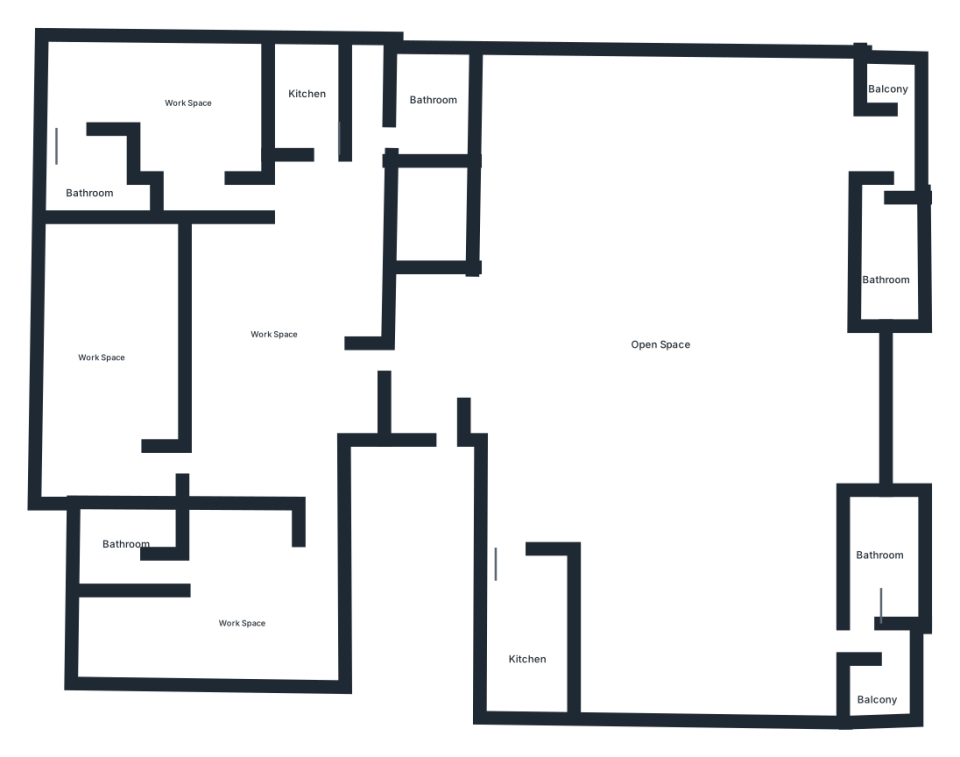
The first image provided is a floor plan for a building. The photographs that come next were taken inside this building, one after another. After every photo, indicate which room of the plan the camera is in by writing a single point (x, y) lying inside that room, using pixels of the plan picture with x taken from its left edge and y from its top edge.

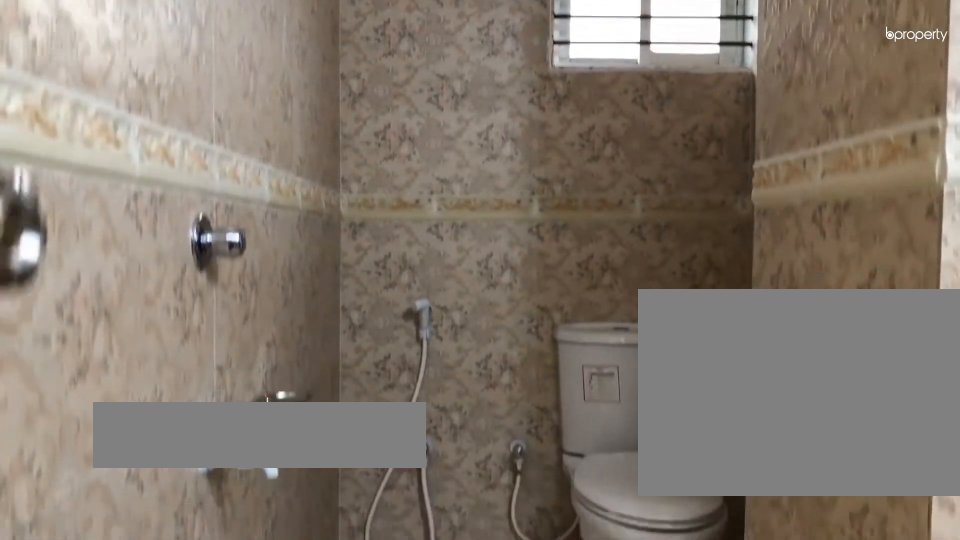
(120, 553)
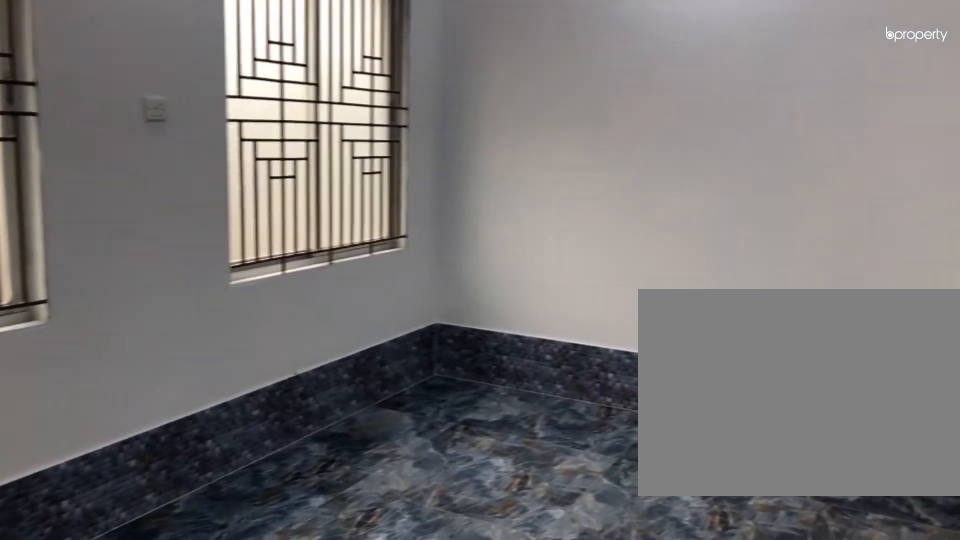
(124, 340)
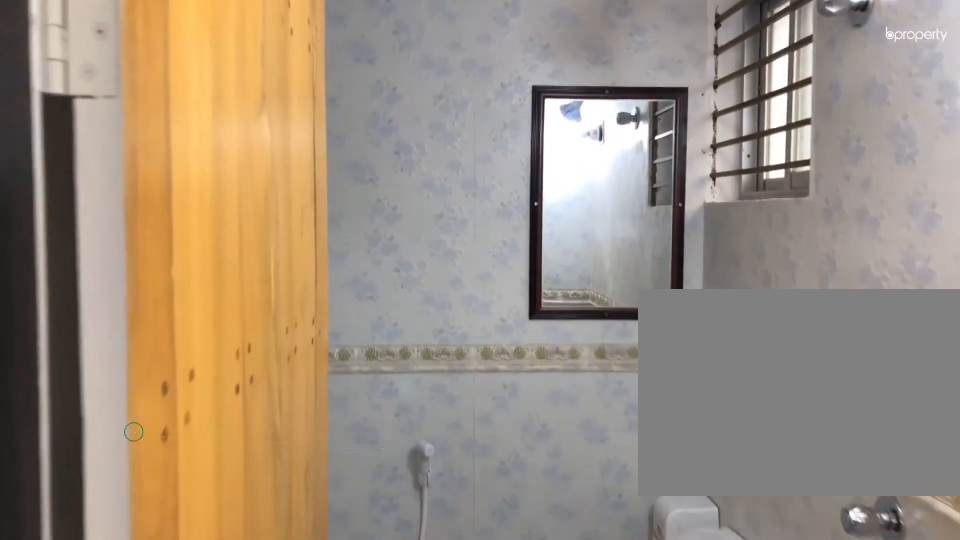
(100, 182)
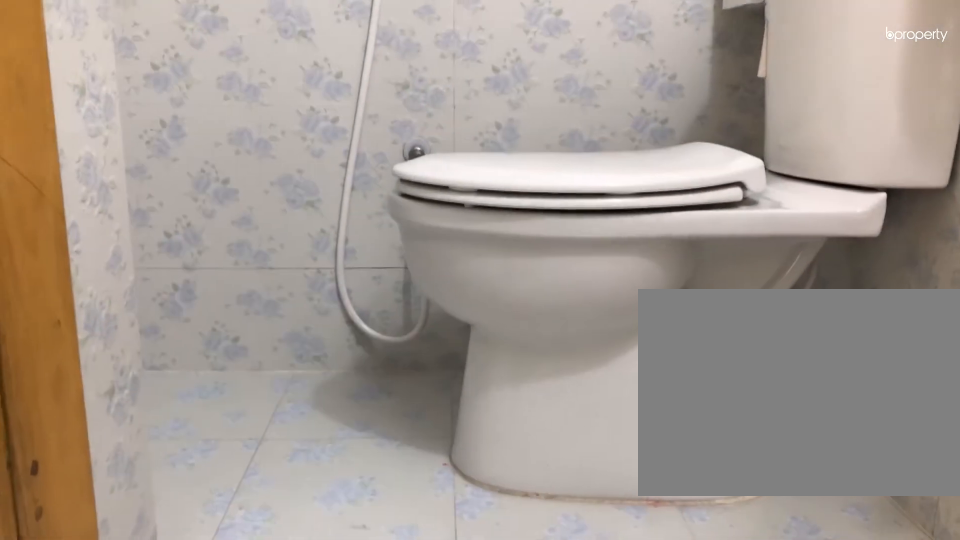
(100, 182)
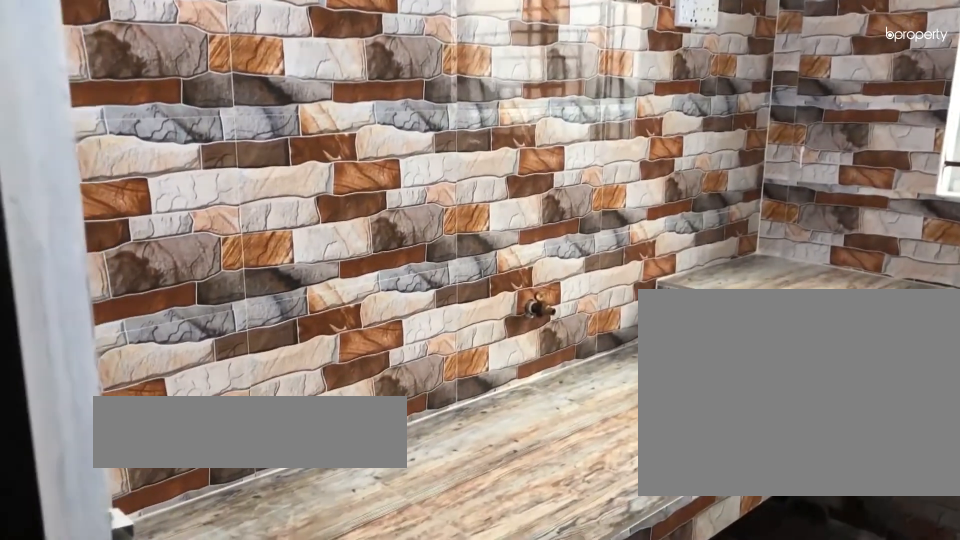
(310, 99)
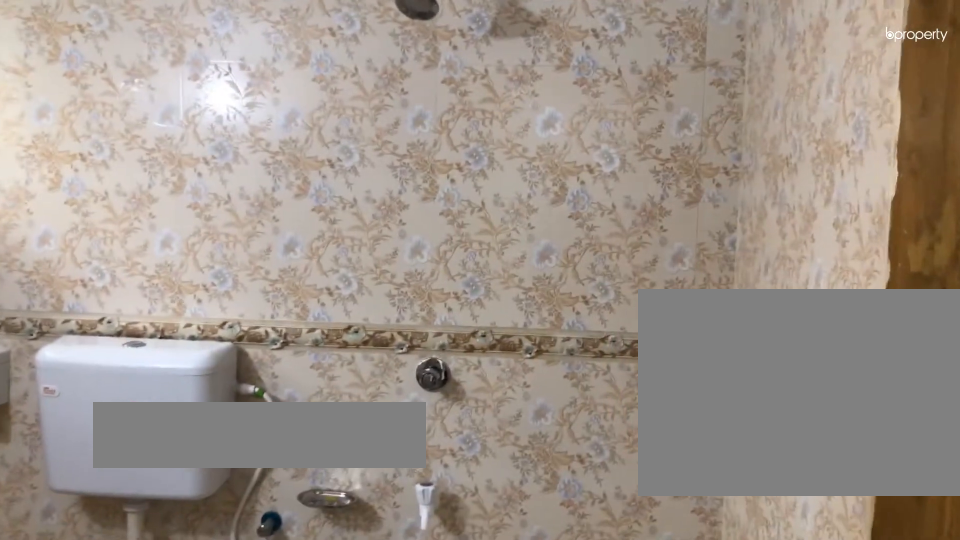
(432, 109)
